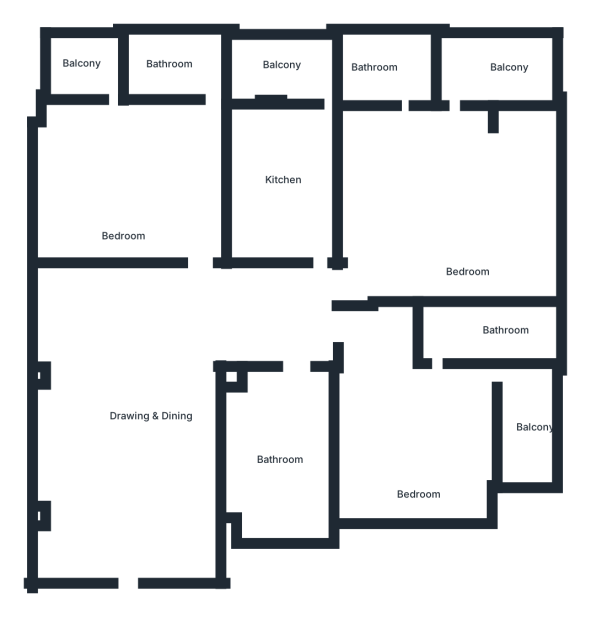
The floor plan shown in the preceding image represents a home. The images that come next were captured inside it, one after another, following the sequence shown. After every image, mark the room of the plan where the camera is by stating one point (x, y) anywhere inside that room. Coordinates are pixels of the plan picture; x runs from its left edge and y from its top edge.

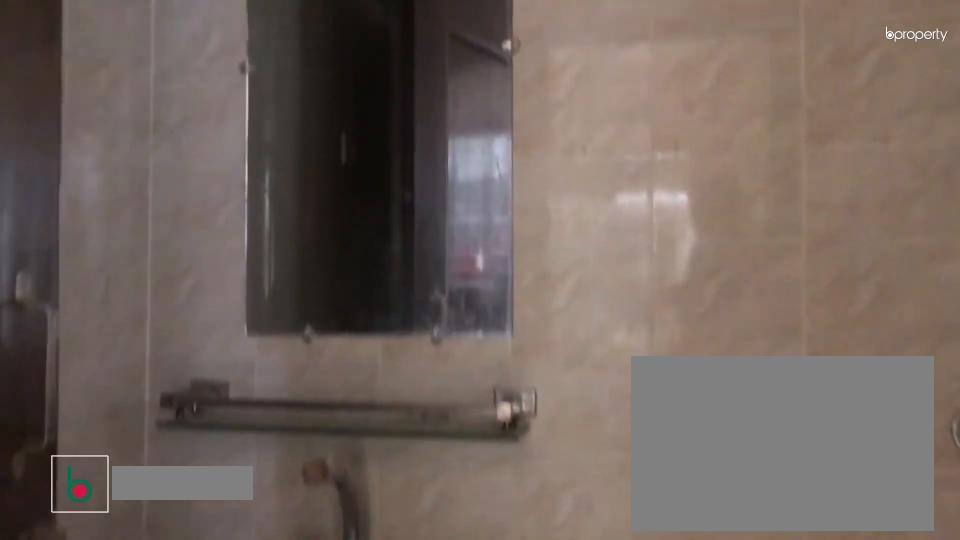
(483, 329)
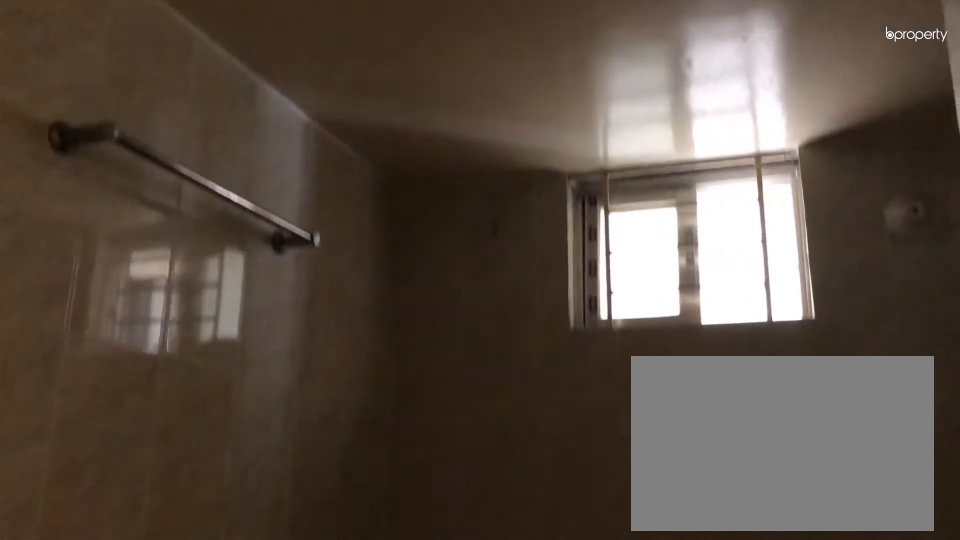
(483, 329)
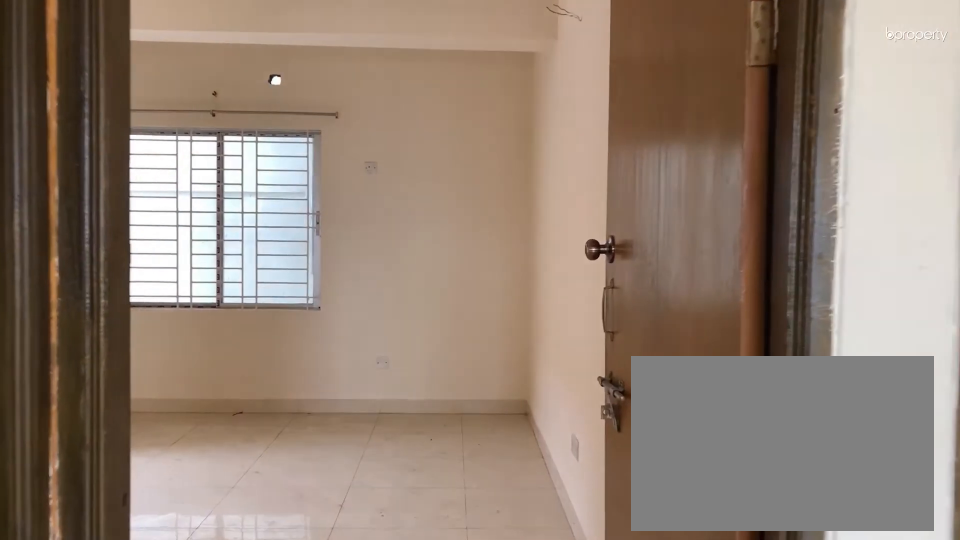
(330, 293)
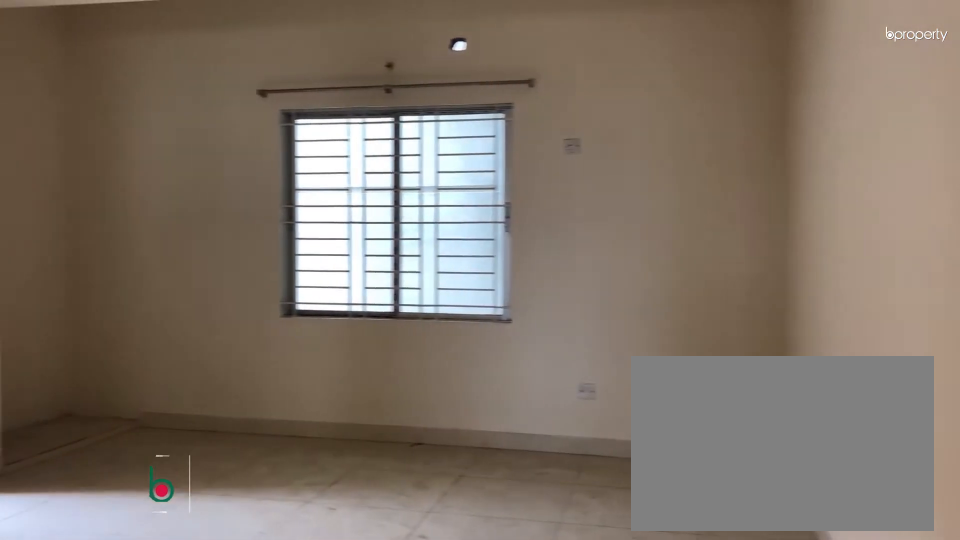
(466, 225)
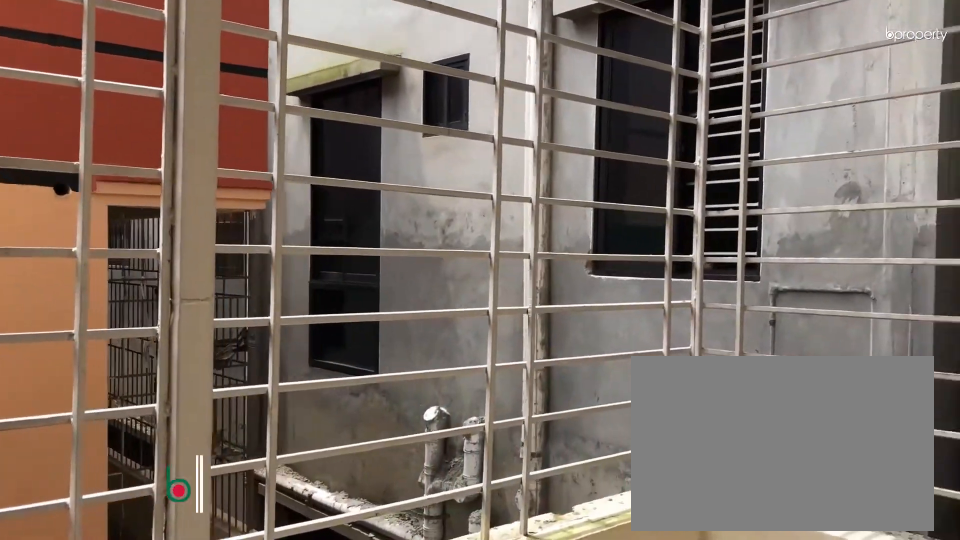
(502, 63)
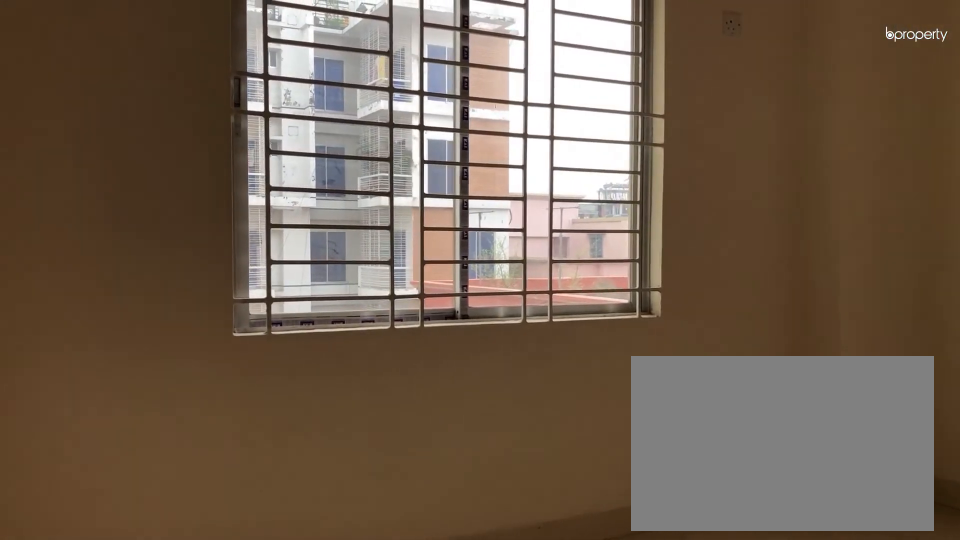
(132, 190)
